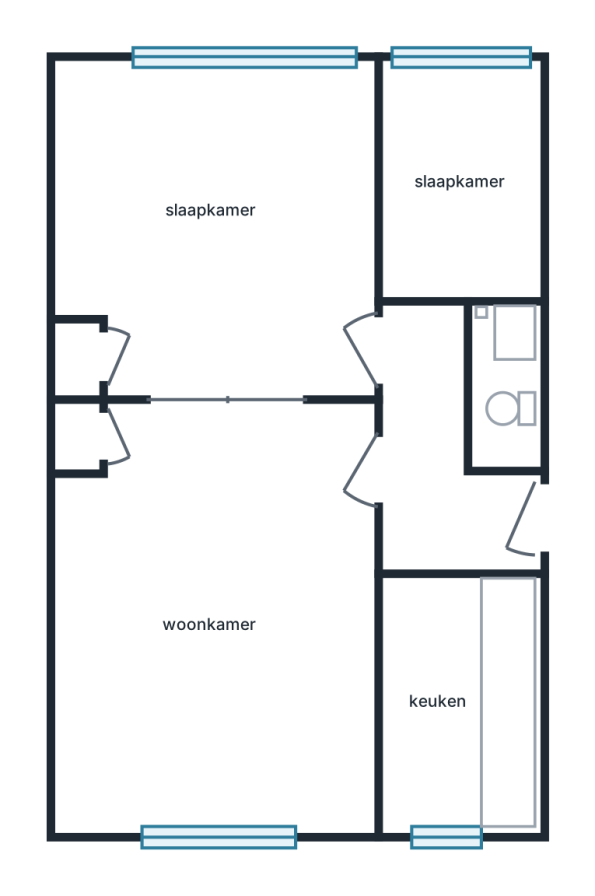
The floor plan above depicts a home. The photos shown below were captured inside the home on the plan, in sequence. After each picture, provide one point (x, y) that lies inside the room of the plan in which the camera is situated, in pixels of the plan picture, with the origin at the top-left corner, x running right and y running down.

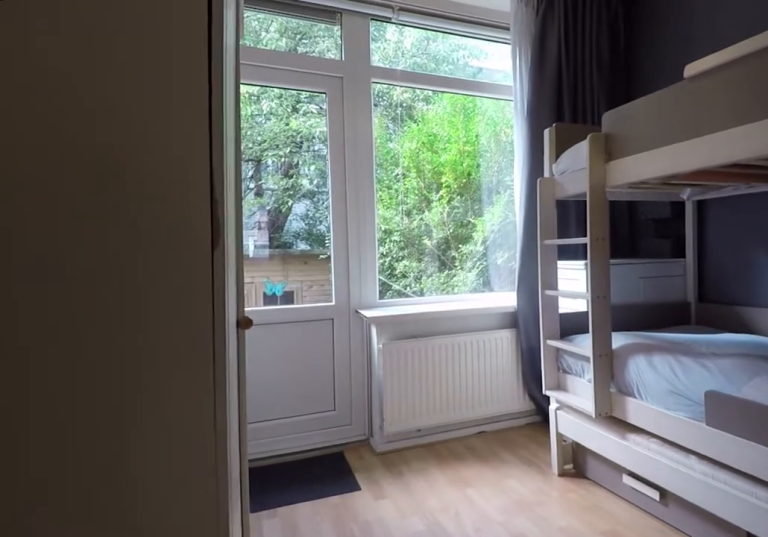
(458, 183)
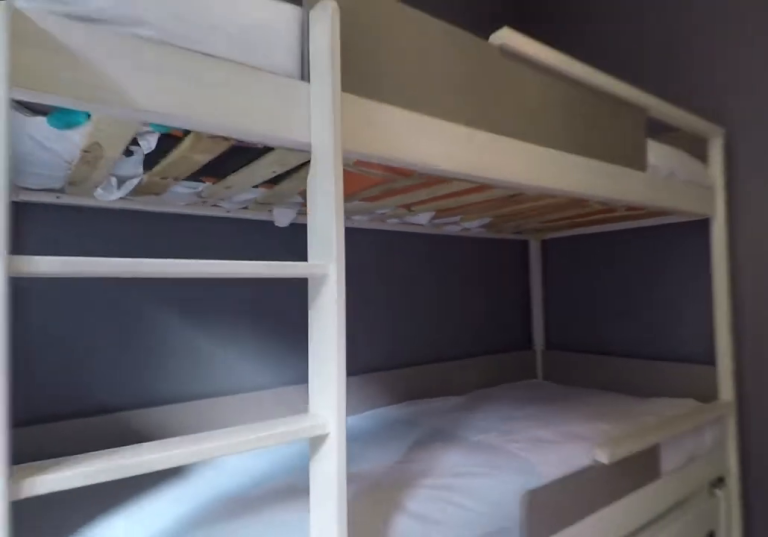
(458, 183)
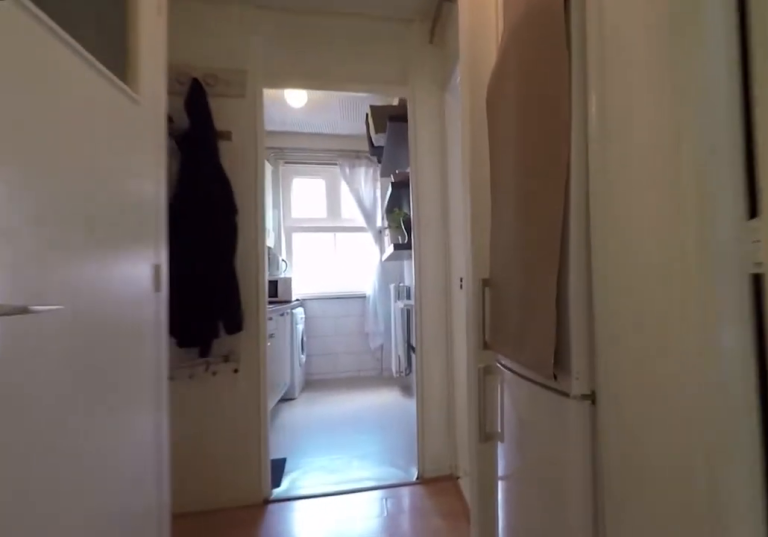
(443, 458)
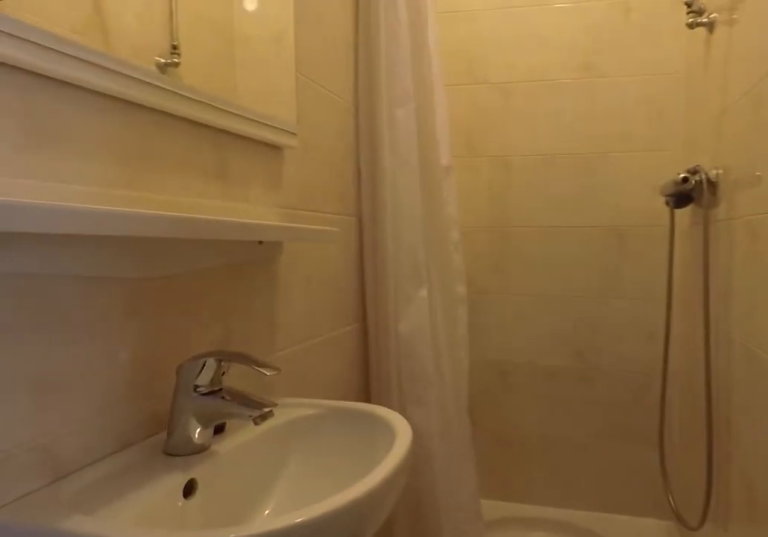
(506, 384)
